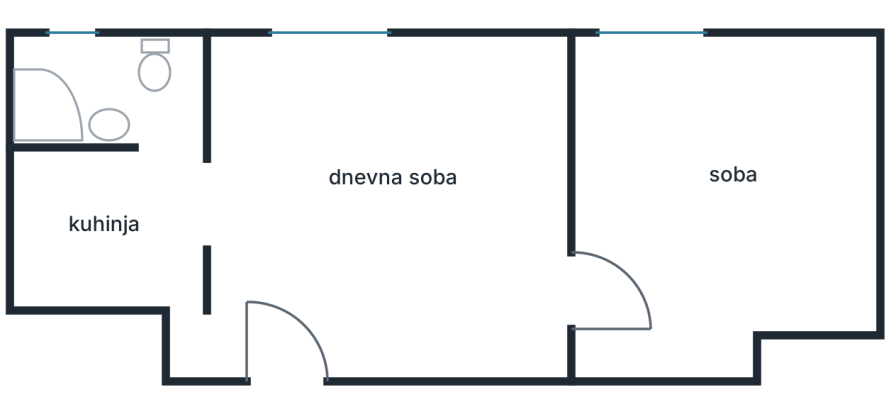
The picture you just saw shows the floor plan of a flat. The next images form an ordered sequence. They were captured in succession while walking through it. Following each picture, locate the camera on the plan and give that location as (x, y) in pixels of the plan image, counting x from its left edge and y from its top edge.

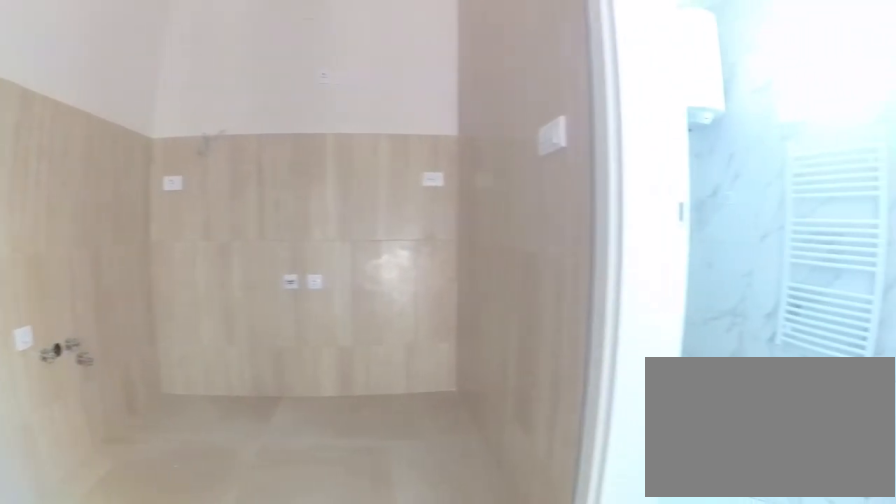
(193, 208)
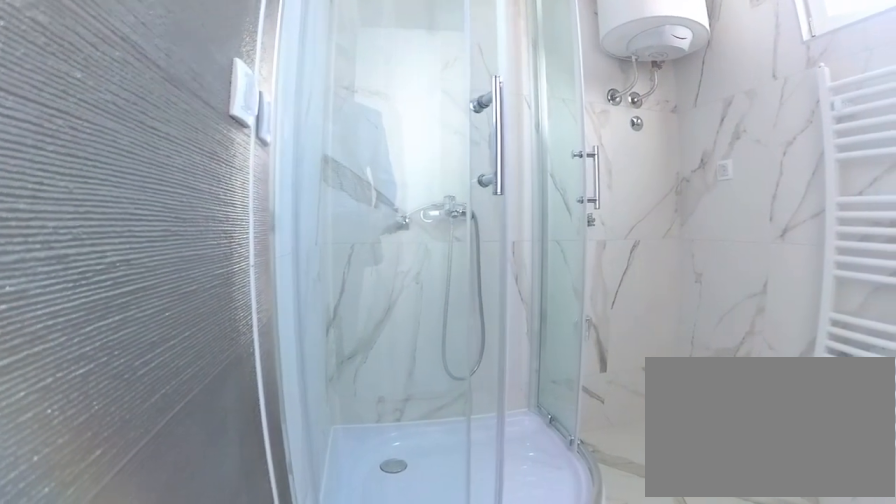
(170, 123)
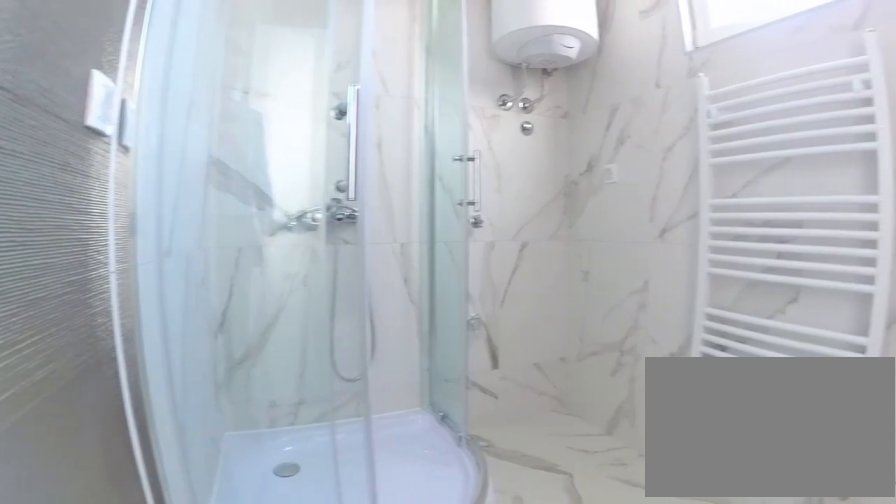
(169, 126)
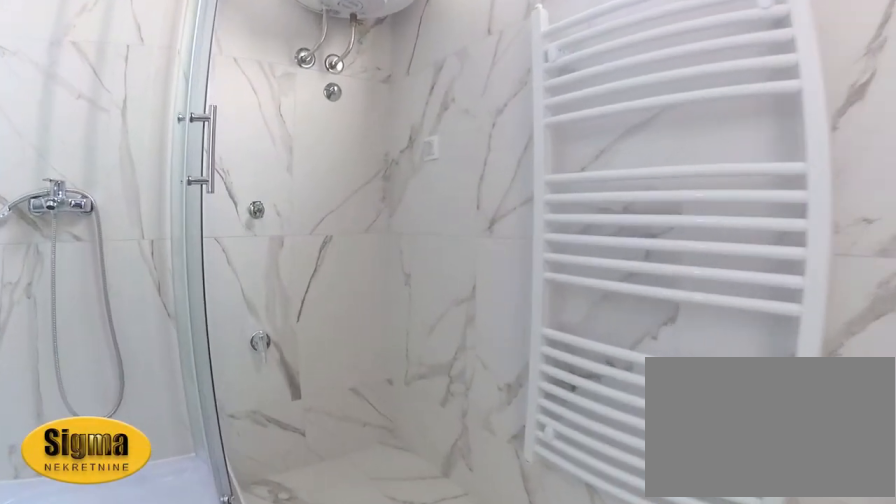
(152, 106)
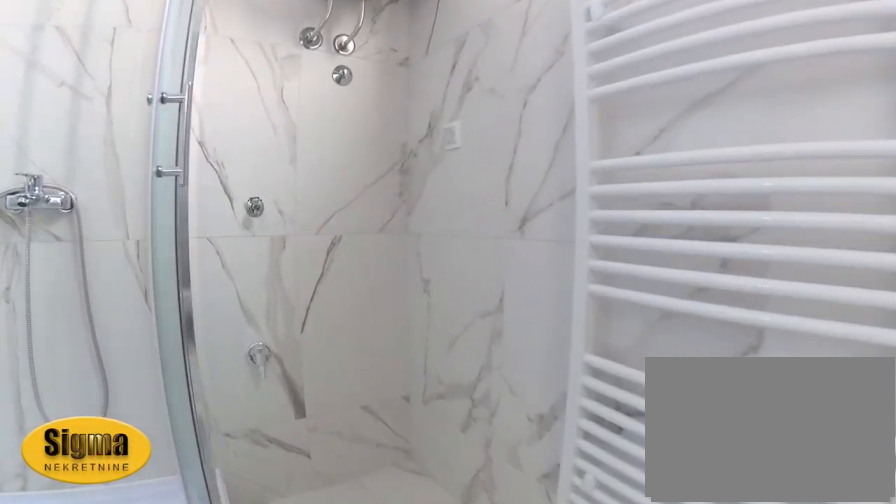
(147, 94)
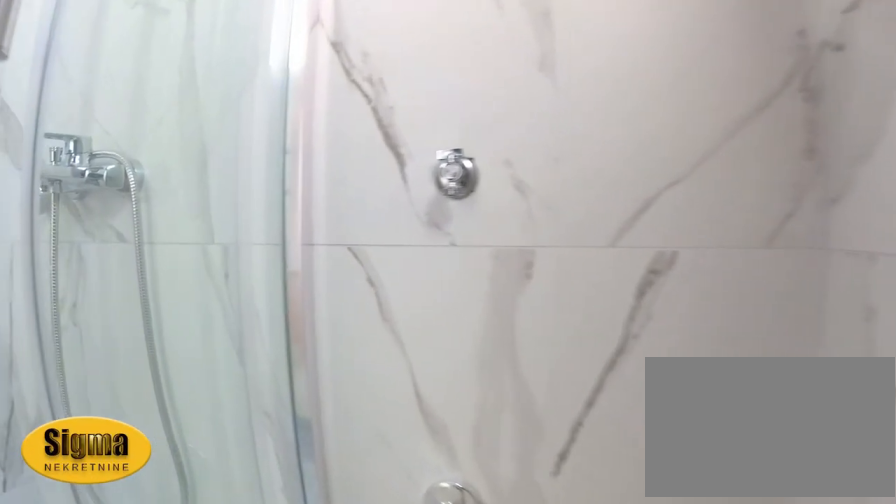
(88, 75)
